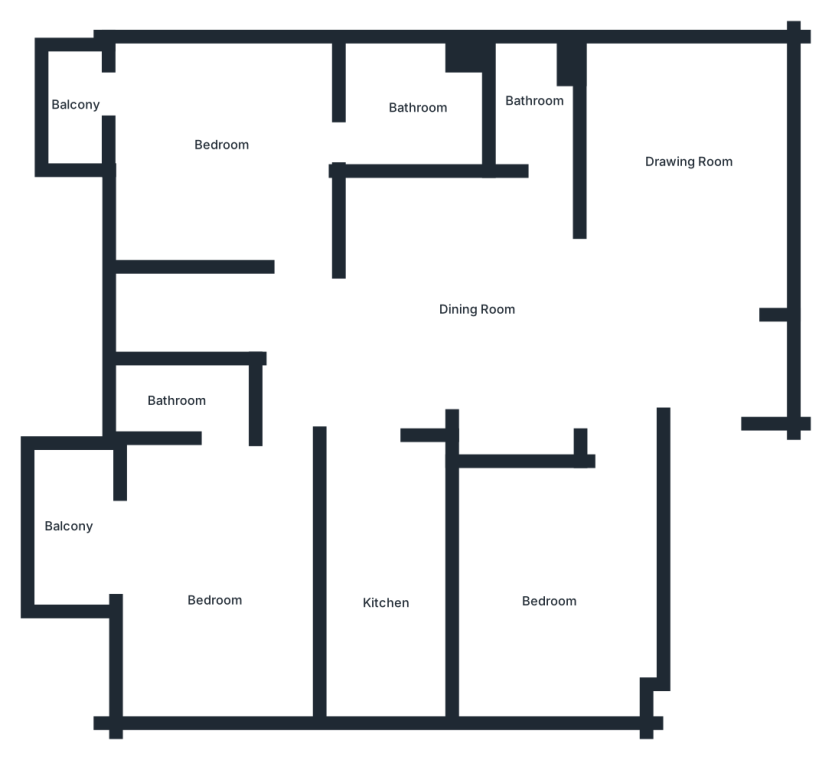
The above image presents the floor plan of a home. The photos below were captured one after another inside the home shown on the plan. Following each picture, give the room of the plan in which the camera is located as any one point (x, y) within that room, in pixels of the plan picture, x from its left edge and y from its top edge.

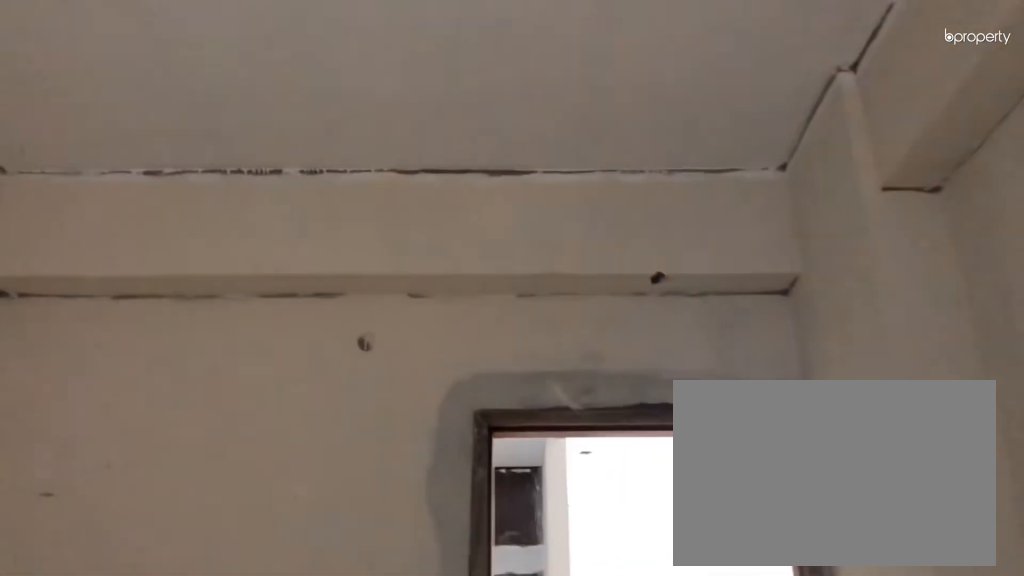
(557, 596)
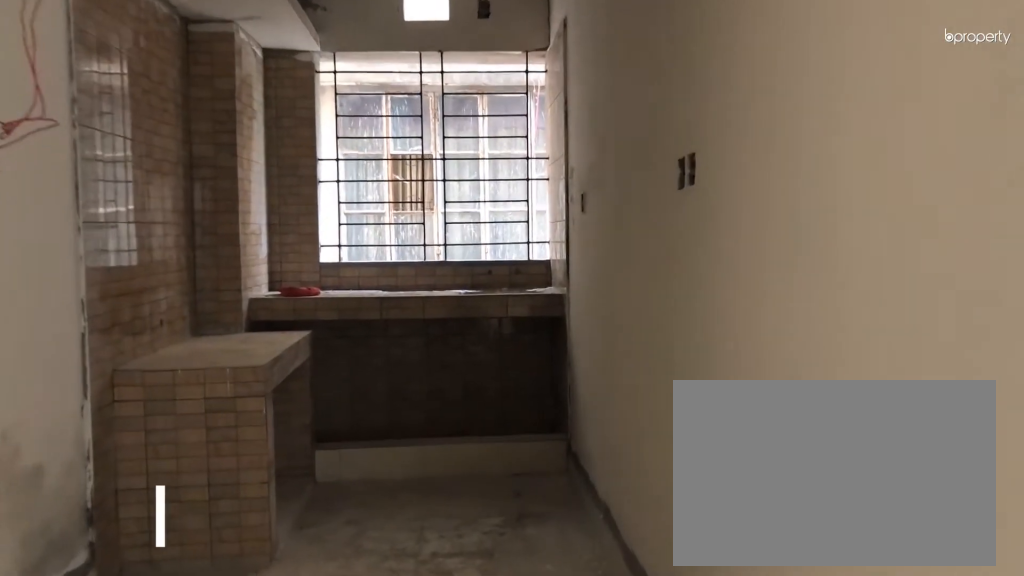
(395, 599)
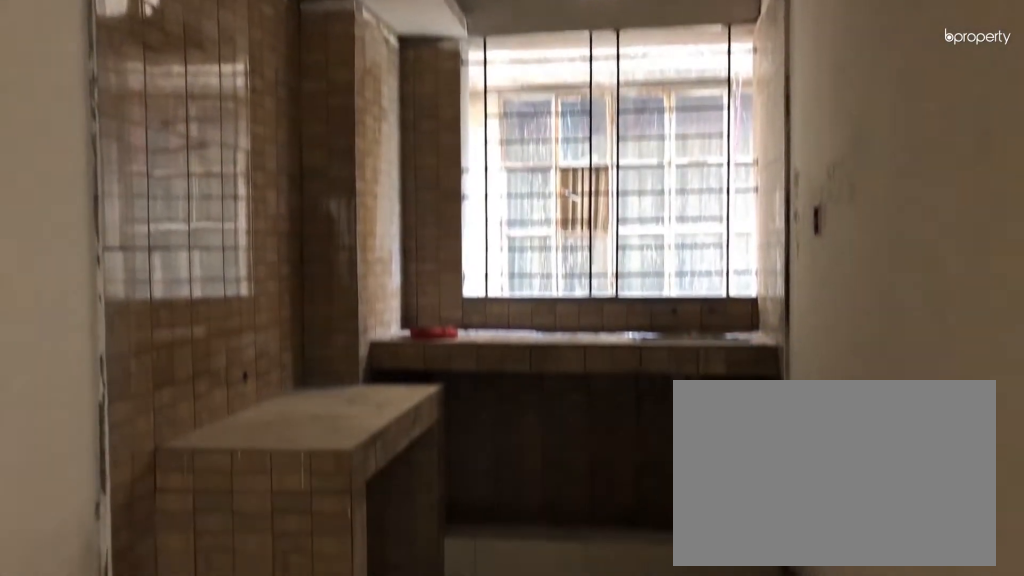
(395, 599)
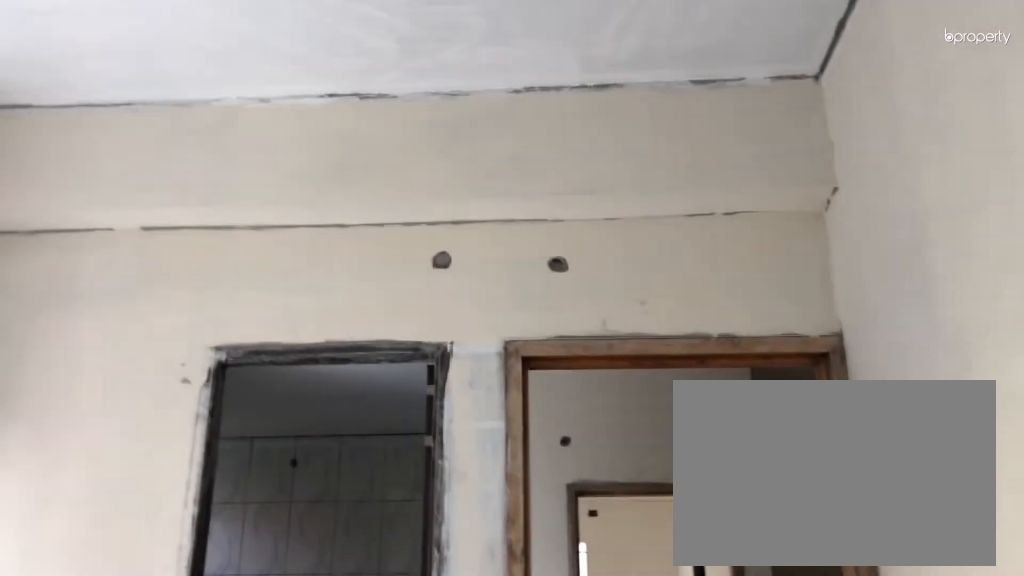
(214, 572)
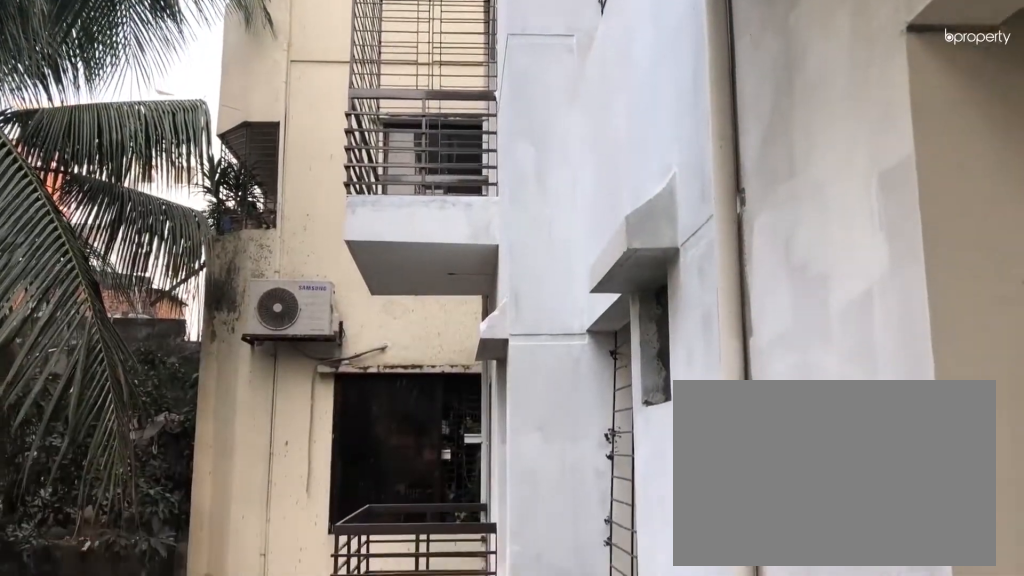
(69, 523)
